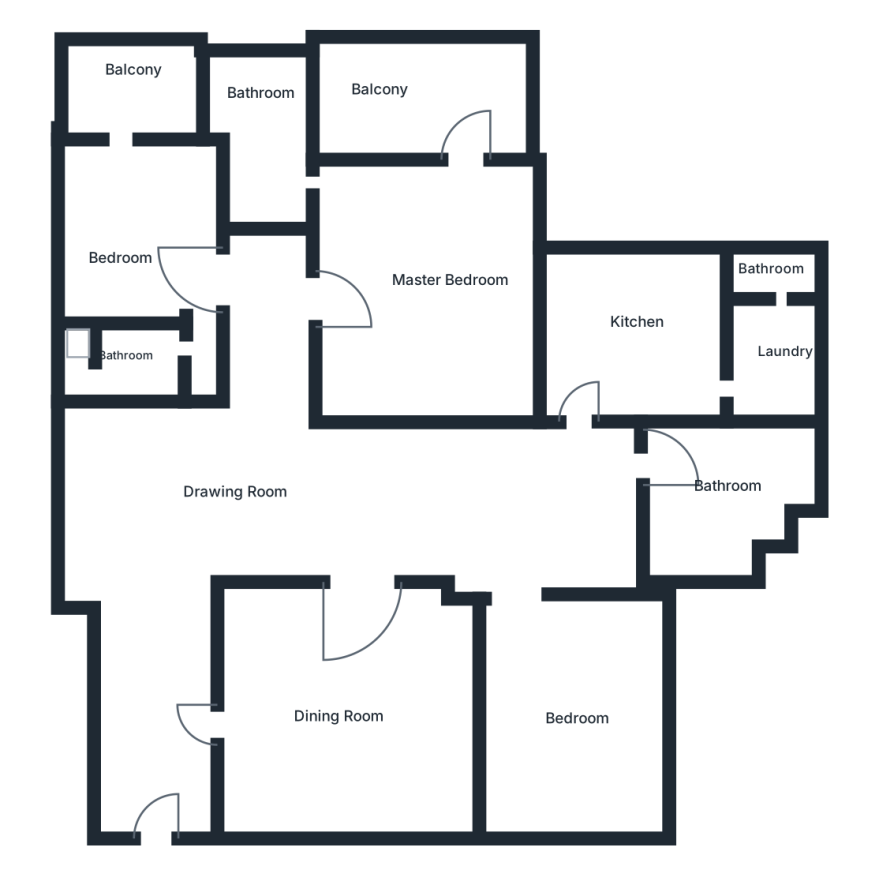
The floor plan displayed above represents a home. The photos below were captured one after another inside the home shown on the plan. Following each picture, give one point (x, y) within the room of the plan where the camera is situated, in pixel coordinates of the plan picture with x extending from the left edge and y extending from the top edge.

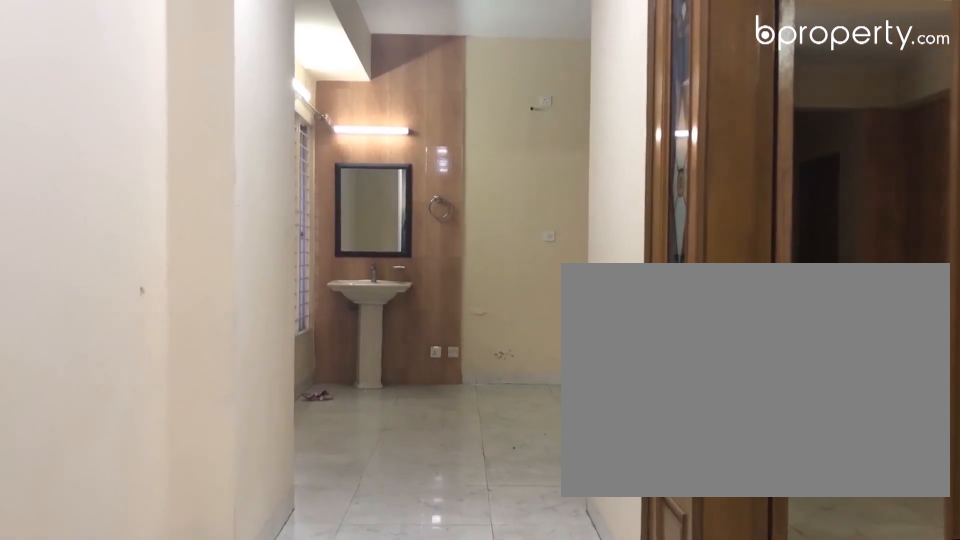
(154, 563)
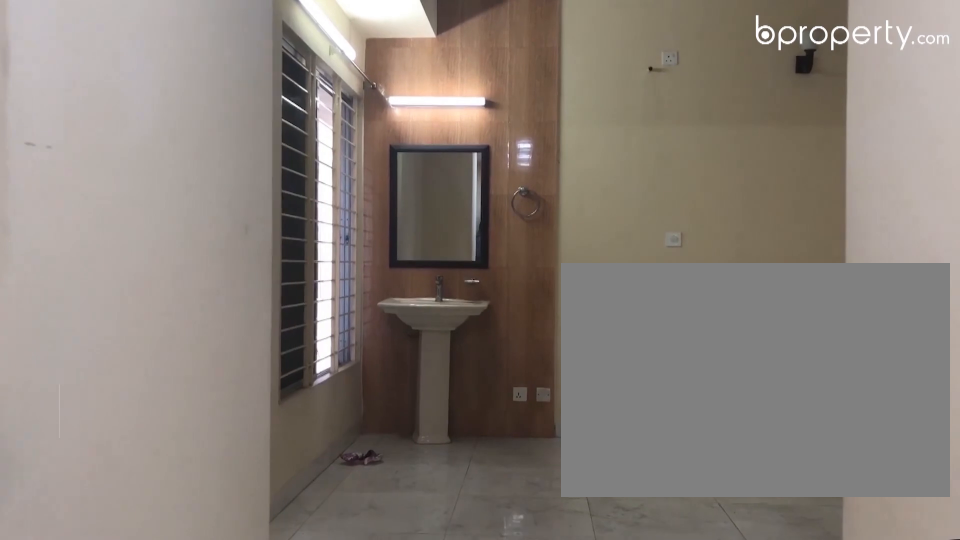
(154, 563)
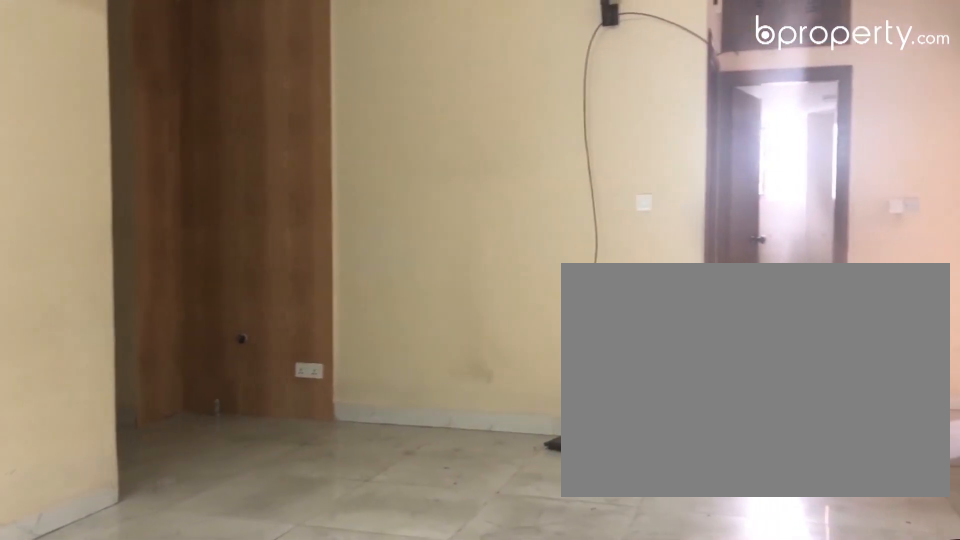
(297, 503)
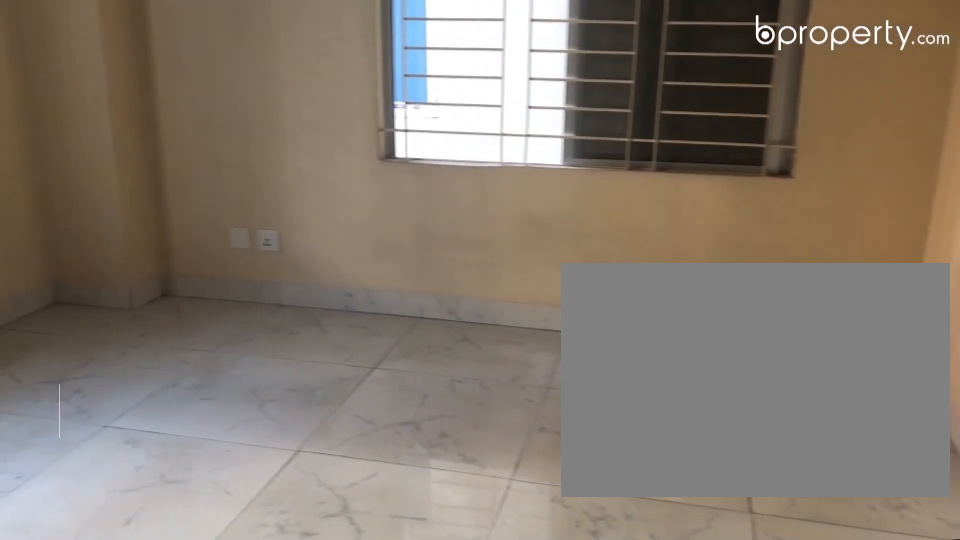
(557, 685)
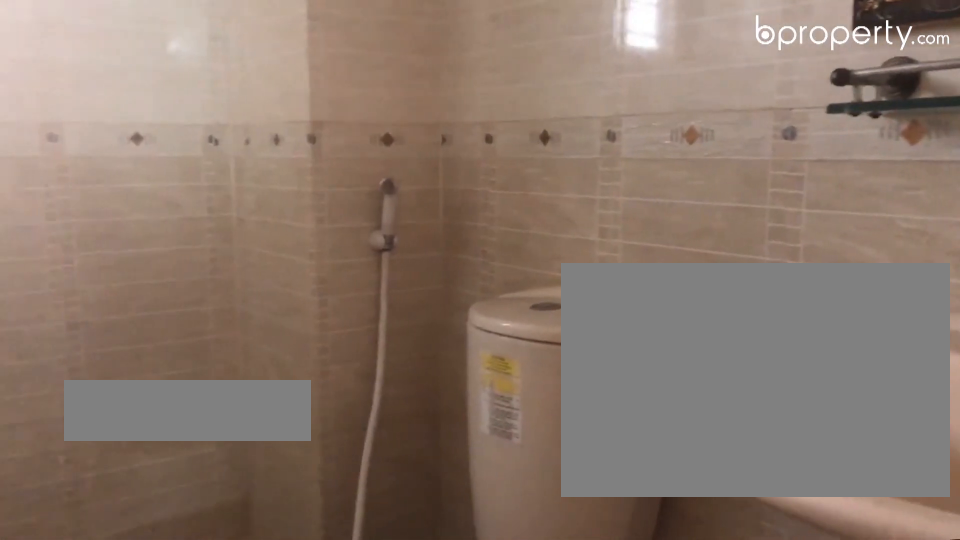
(734, 479)
